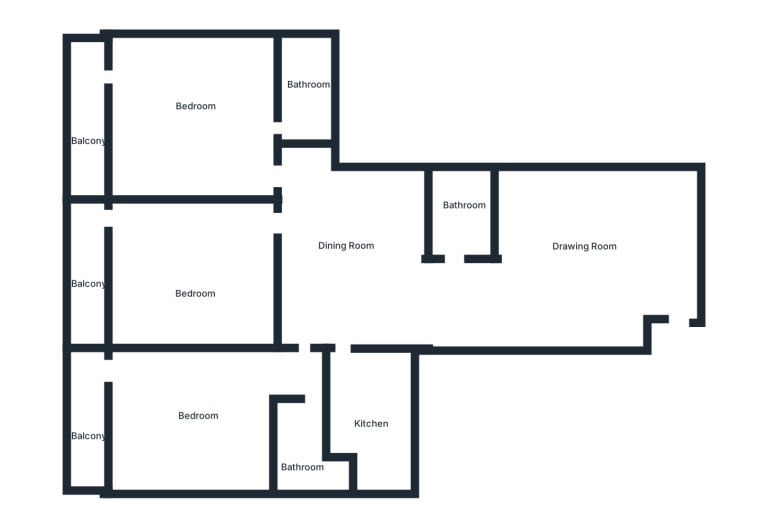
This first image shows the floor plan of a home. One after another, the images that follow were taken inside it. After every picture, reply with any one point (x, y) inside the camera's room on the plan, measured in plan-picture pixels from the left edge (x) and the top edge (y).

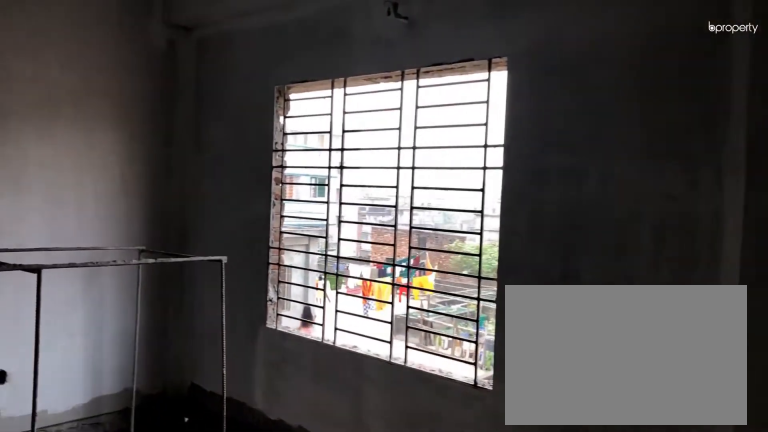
(654, 258)
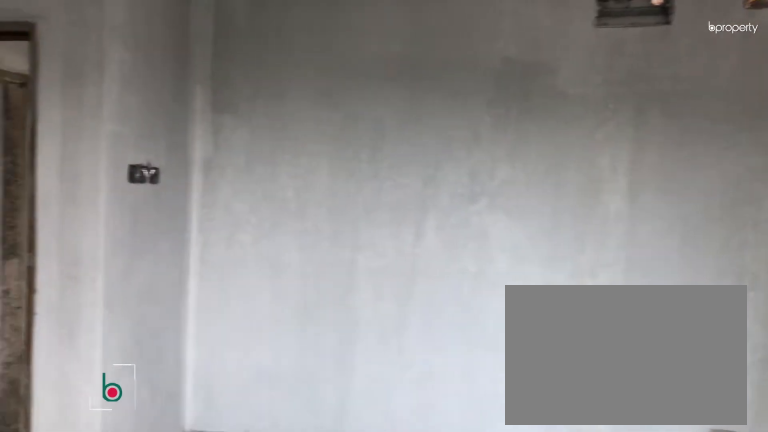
(590, 249)
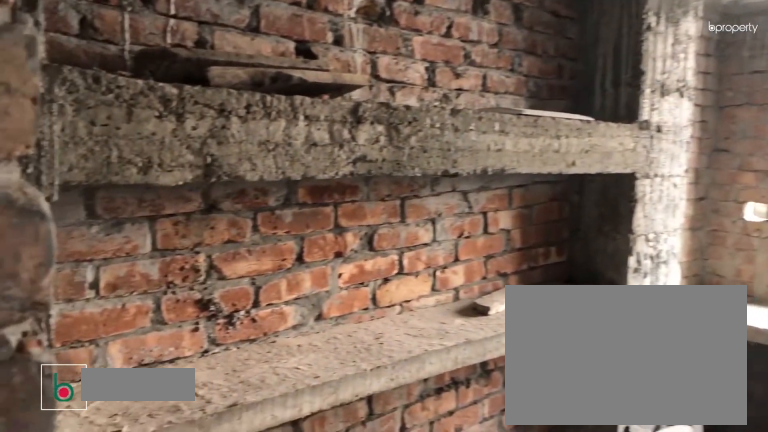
(368, 408)
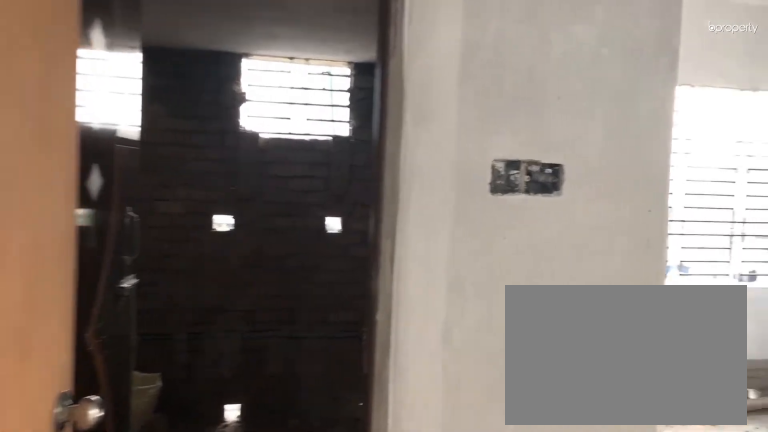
(294, 369)
